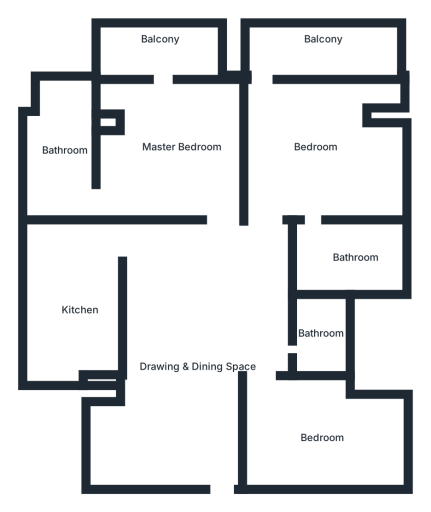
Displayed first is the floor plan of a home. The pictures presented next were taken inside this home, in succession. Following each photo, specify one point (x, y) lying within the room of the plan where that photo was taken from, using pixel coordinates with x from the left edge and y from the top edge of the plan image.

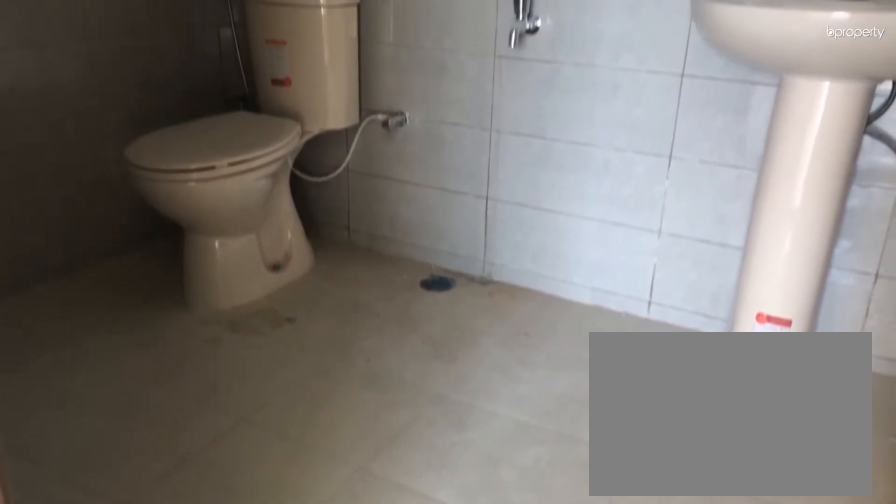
(352, 255)
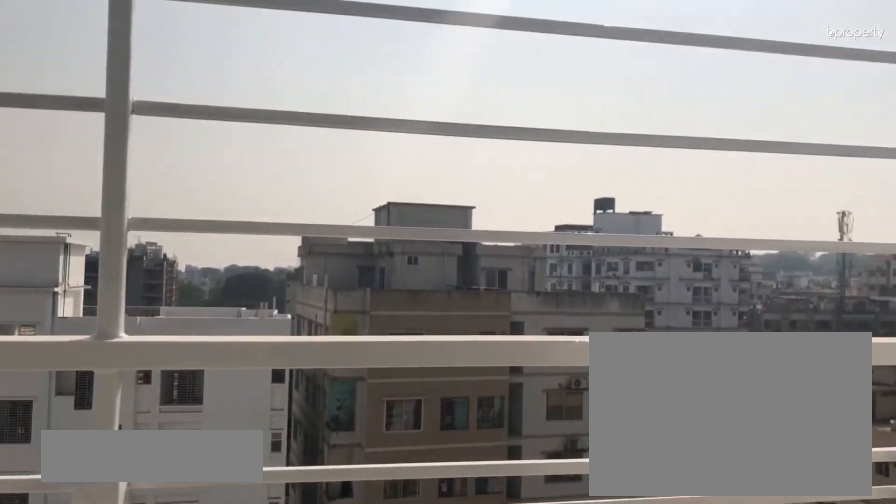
(329, 58)
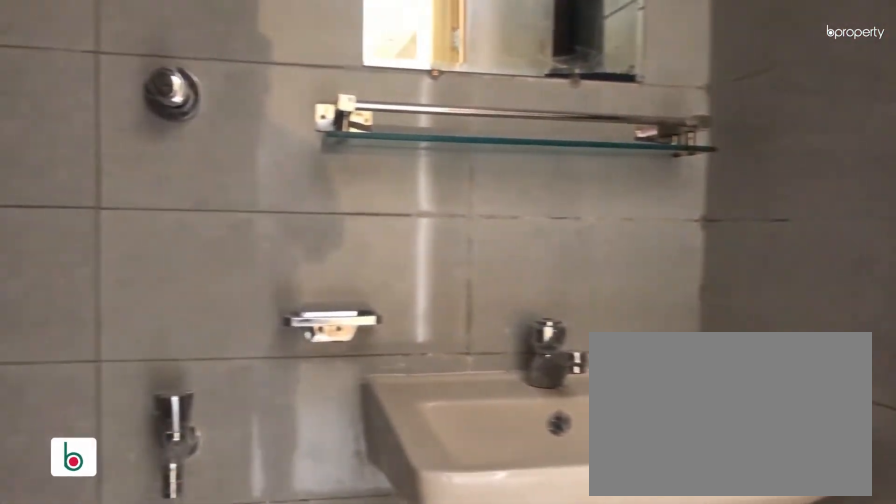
(319, 332)
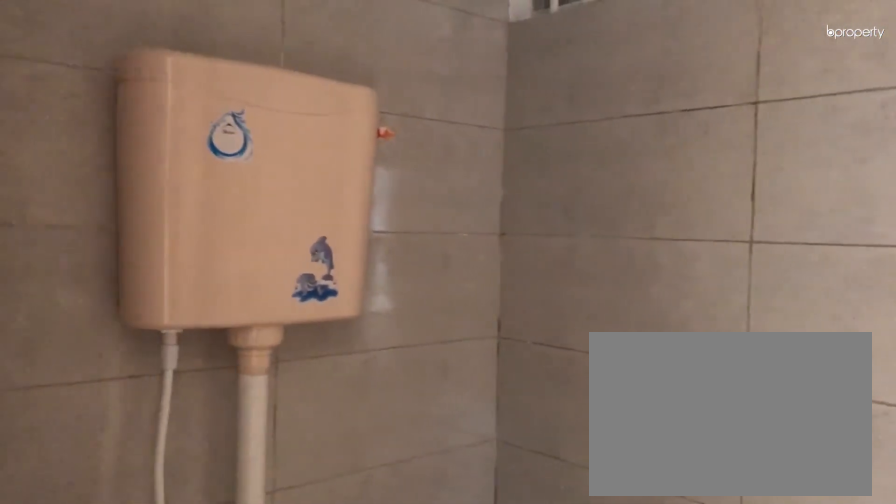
(319, 332)
